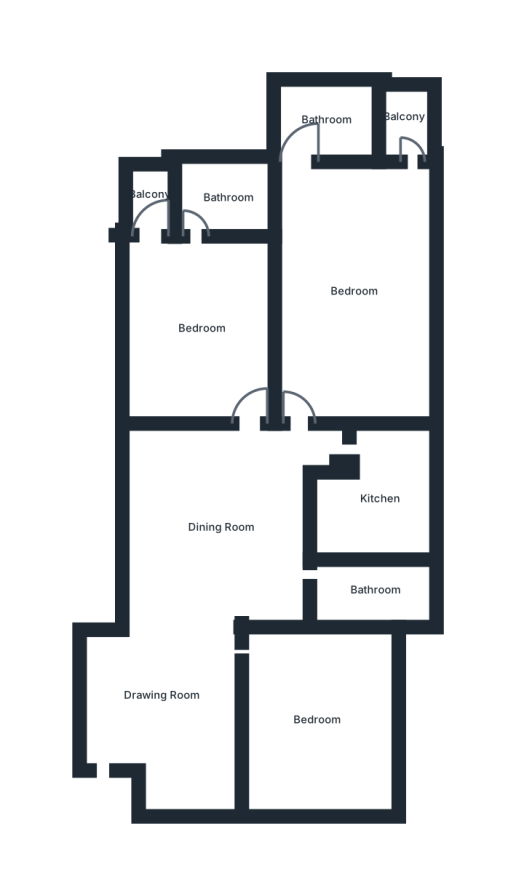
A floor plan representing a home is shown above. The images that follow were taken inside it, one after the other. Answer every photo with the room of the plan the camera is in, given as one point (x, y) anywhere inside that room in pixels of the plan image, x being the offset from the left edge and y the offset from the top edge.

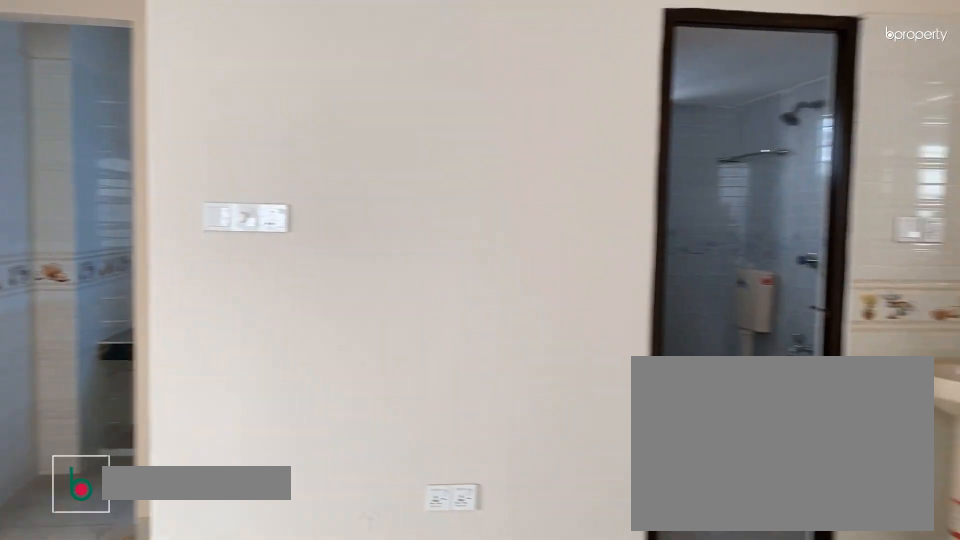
(223, 528)
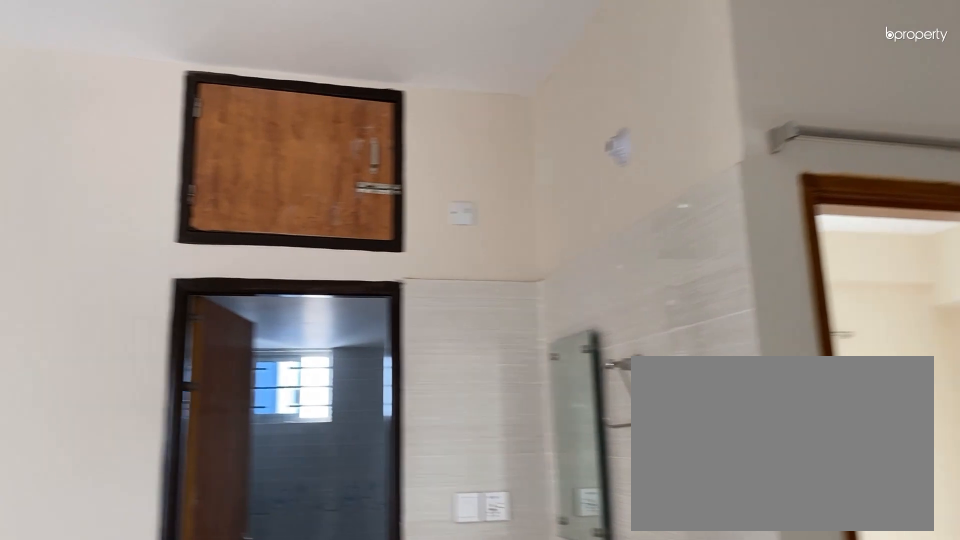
(223, 528)
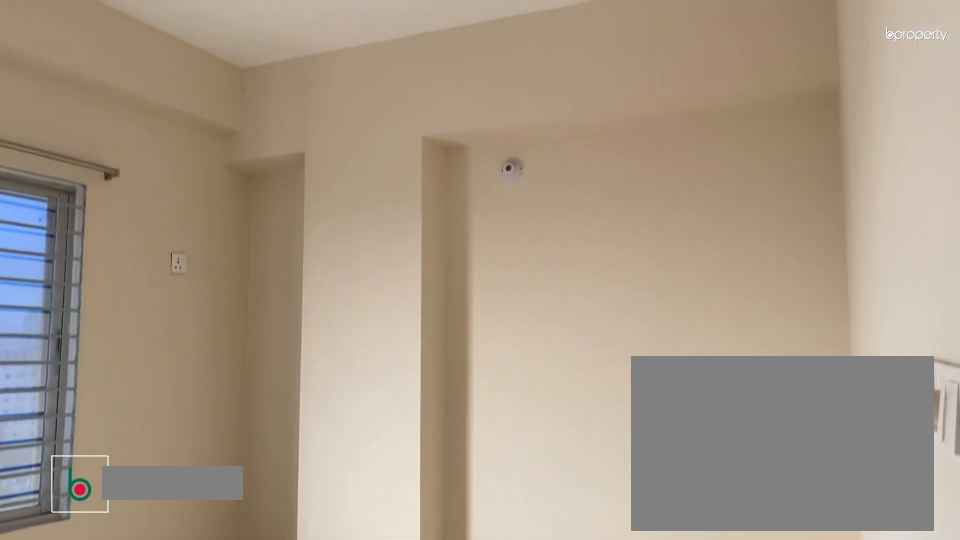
(321, 721)
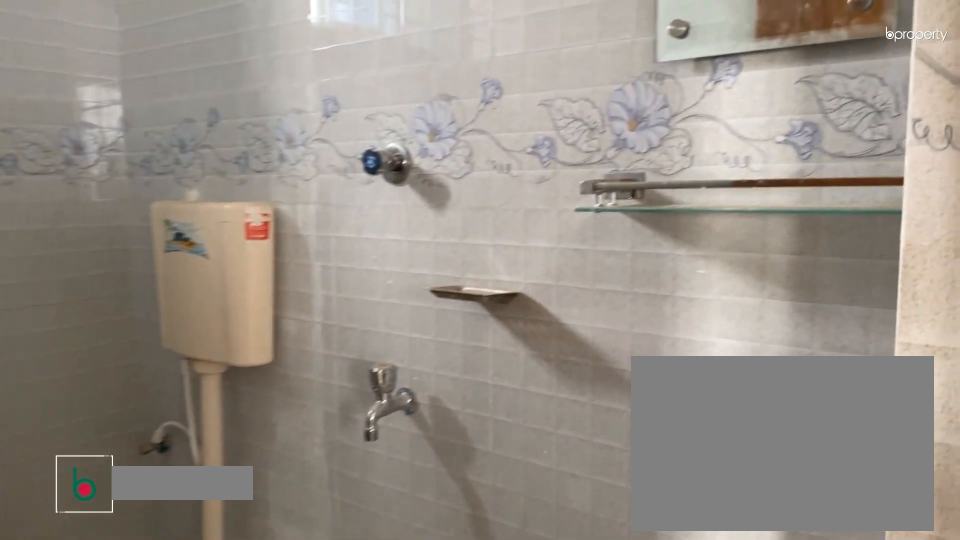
(374, 592)
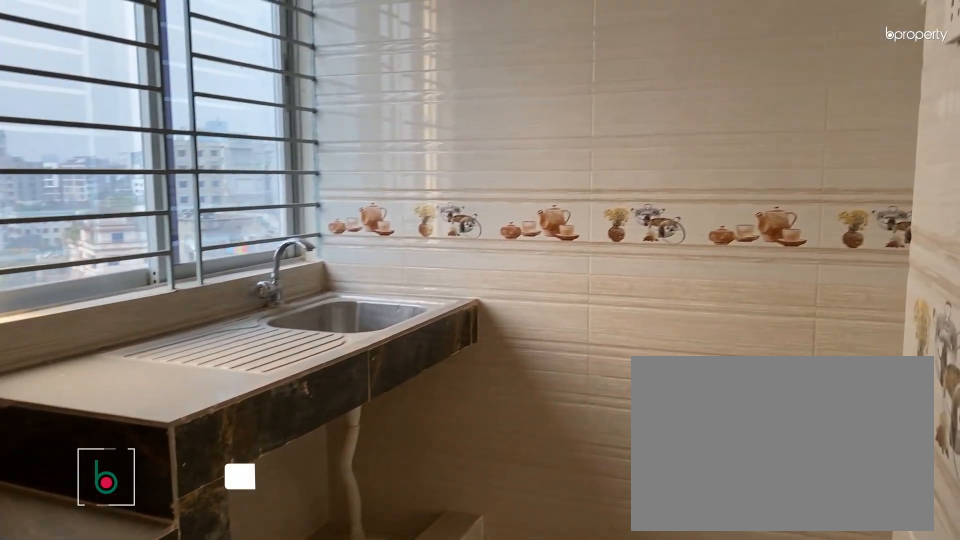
(380, 500)
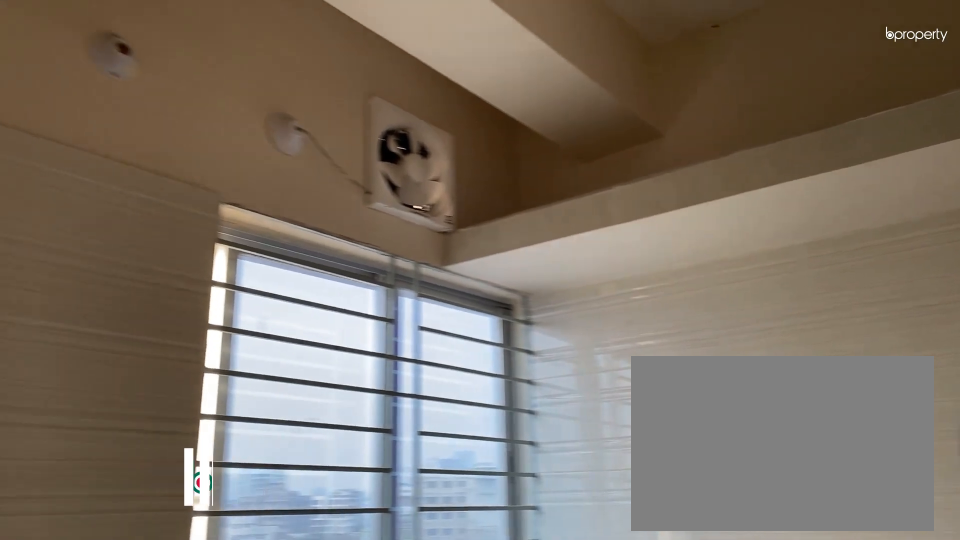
(380, 500)
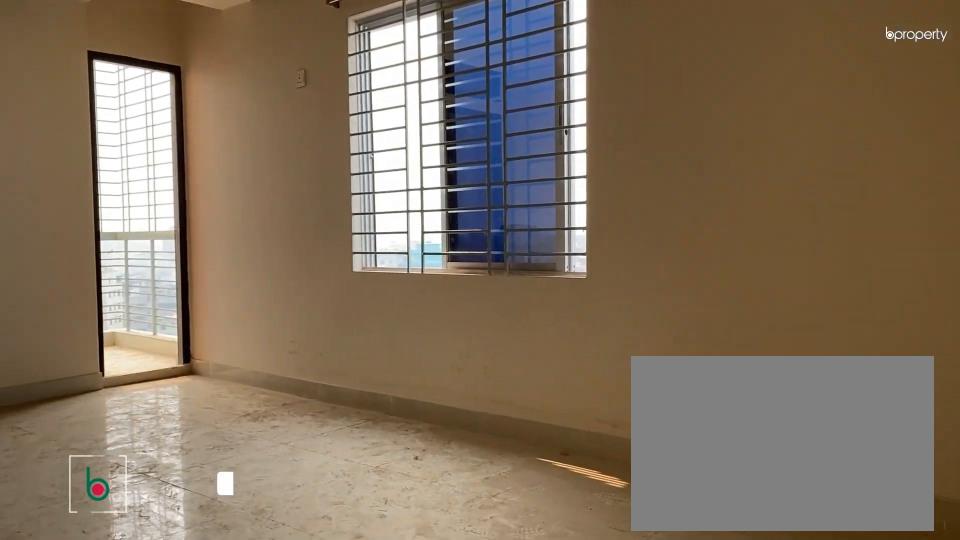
(356, 292)
